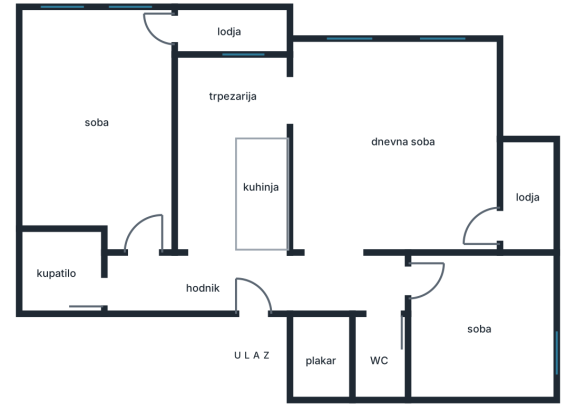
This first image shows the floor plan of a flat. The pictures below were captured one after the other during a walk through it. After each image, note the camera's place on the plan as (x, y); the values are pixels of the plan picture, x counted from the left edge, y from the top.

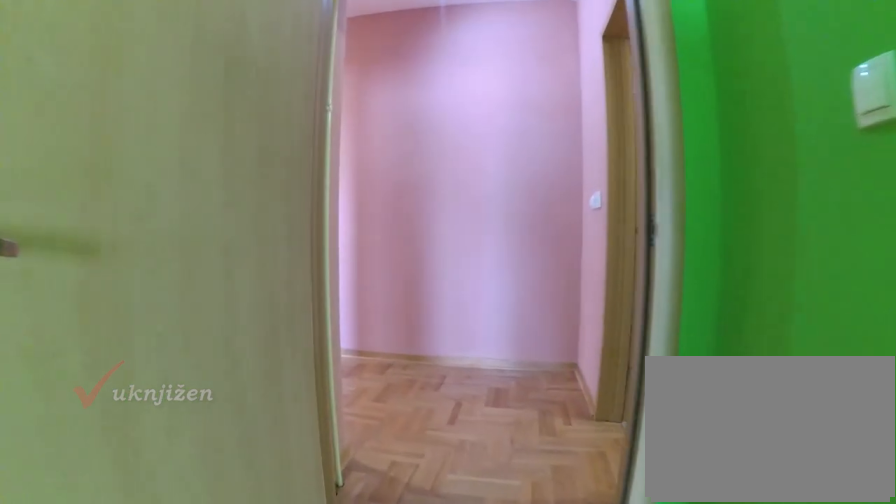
(142, 214)
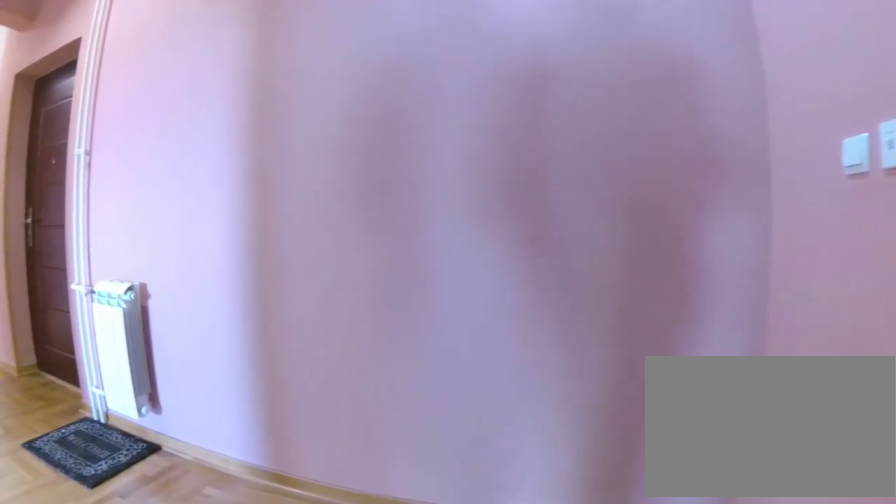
(142, 257)
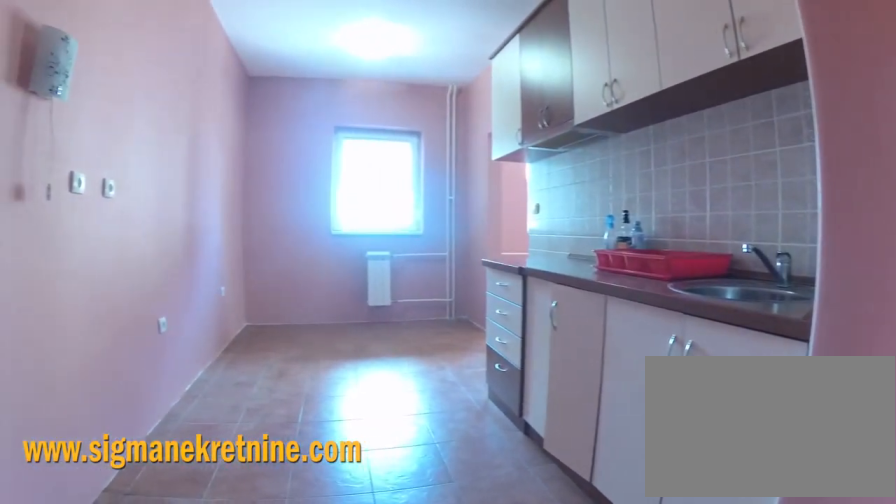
(202, 280)
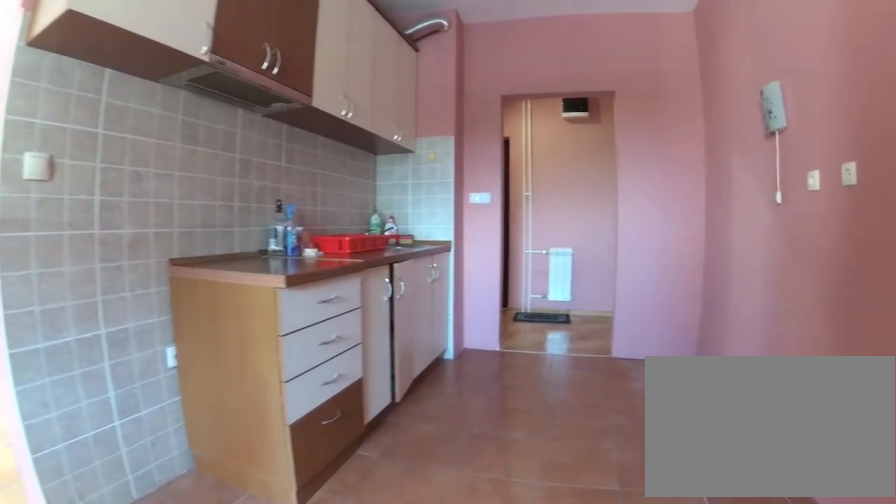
(204, 117)
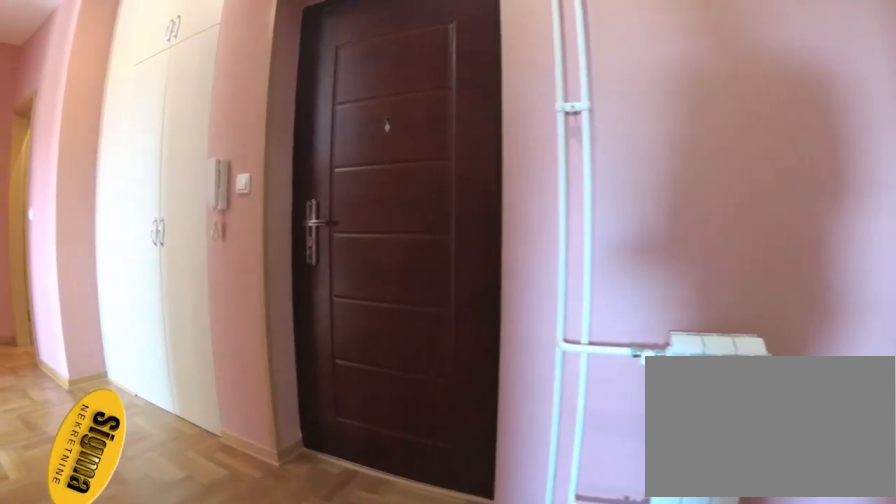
(197, 255)
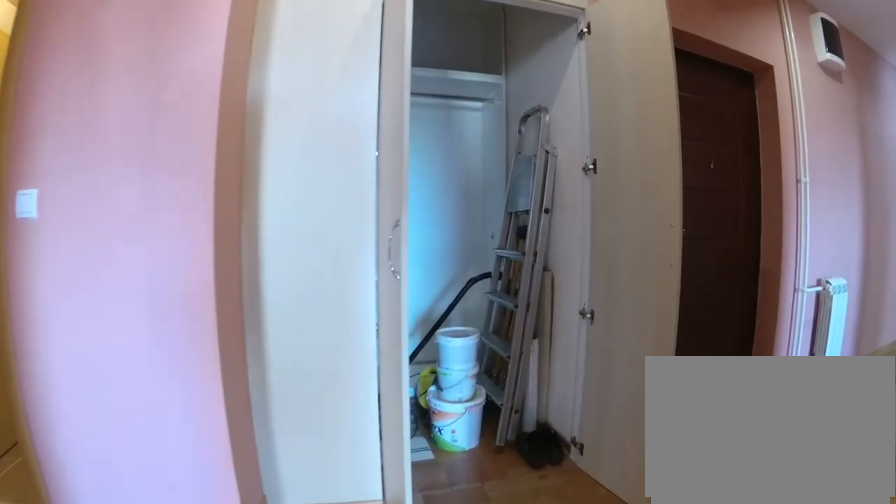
(339, 241)
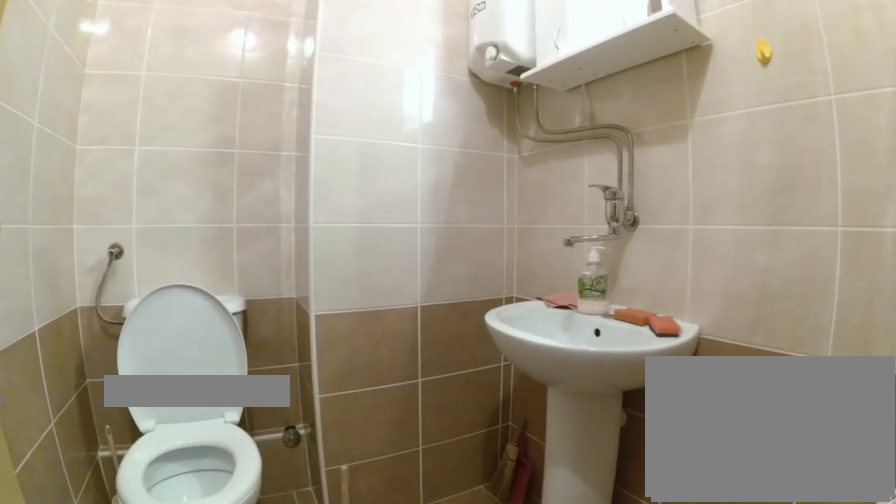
(375, 295)
